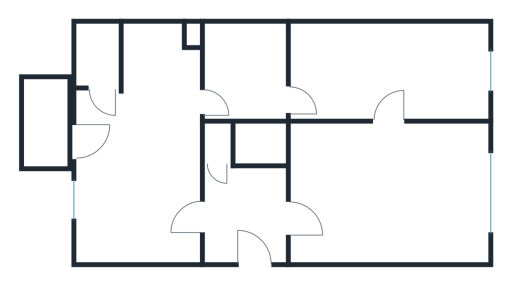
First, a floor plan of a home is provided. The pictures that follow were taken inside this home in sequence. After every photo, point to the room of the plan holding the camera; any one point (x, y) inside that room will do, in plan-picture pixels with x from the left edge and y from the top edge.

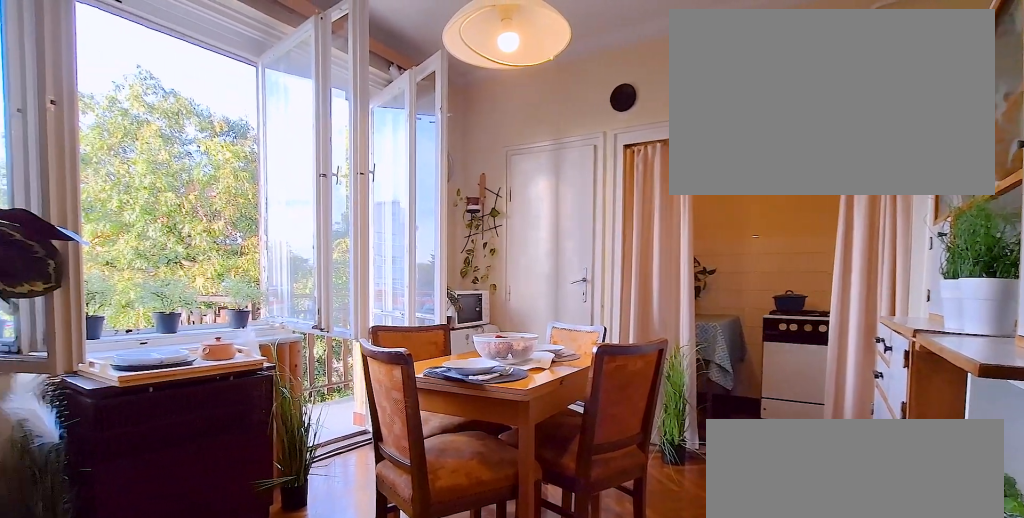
(141, 155)
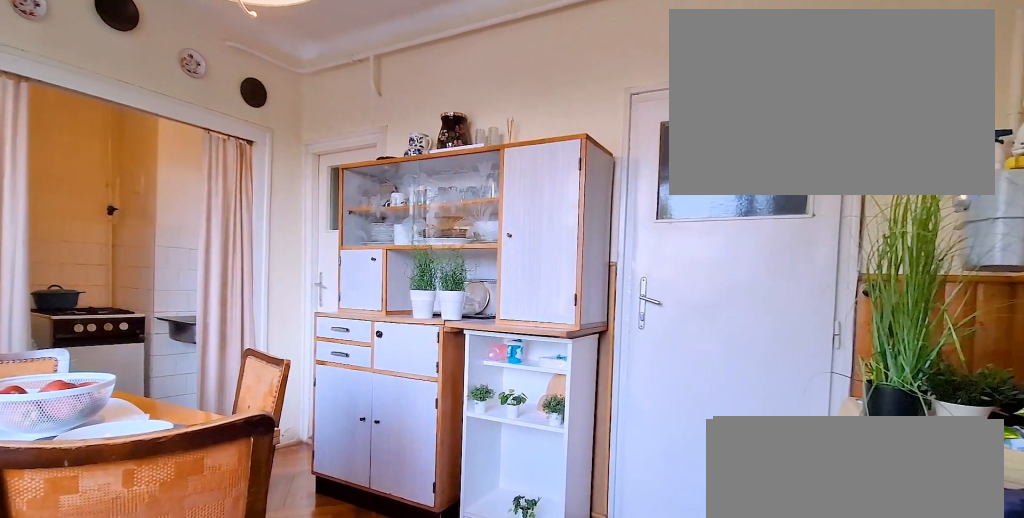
(141, 155)
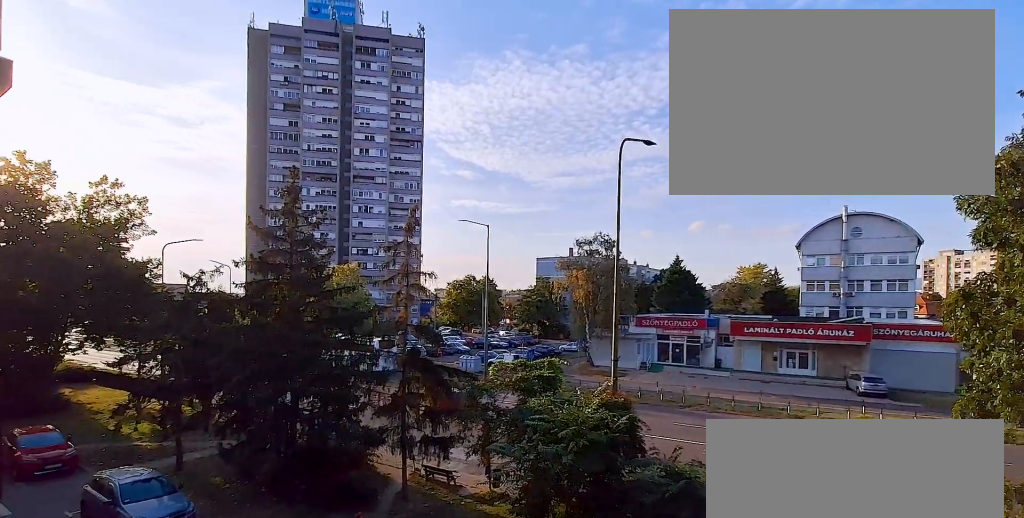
(50, 131)
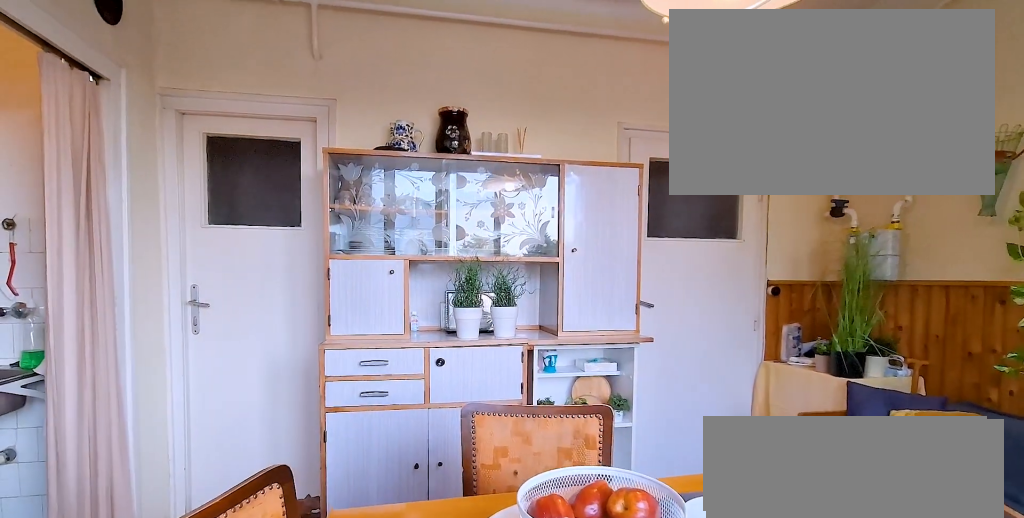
(141, 155)
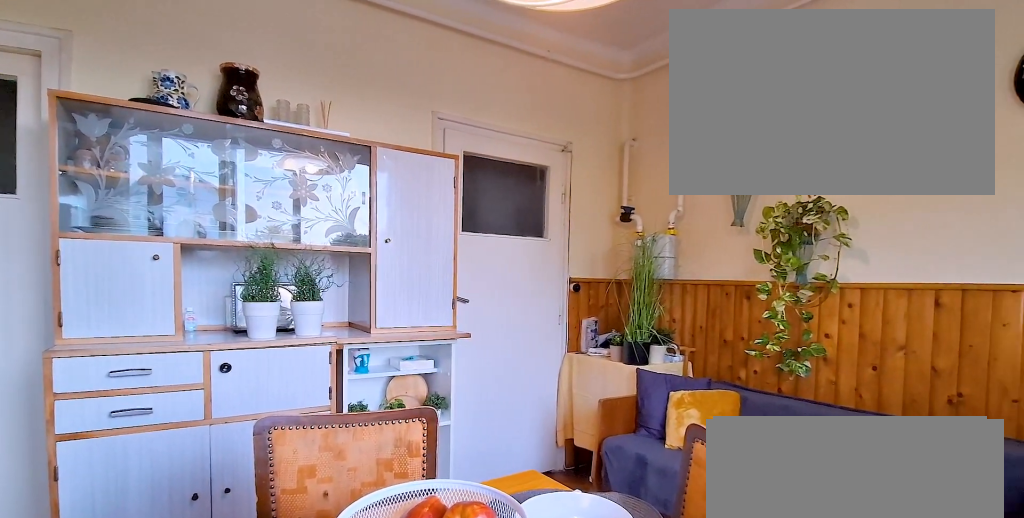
(141, 155)
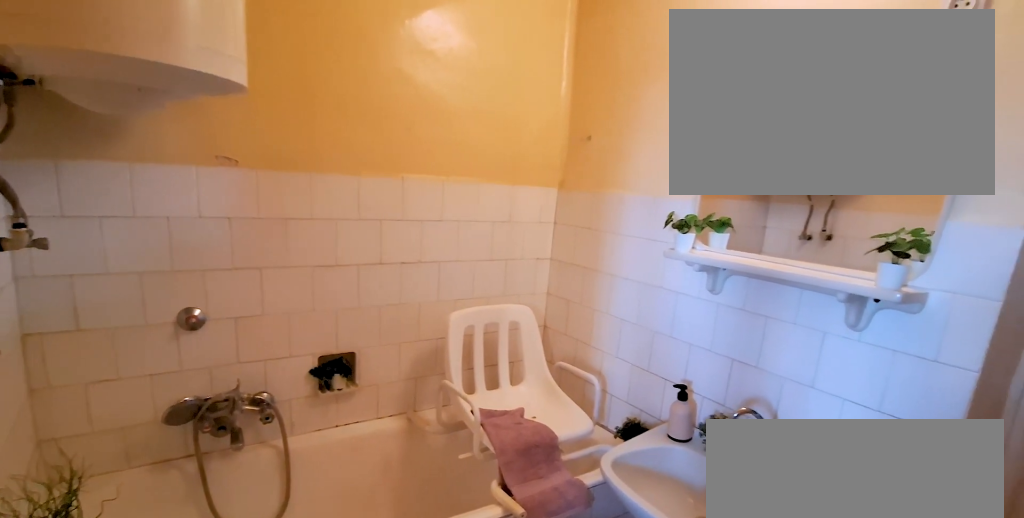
(248, 75)
